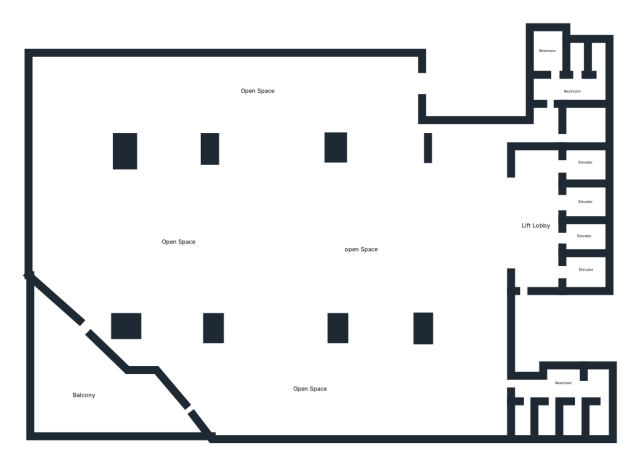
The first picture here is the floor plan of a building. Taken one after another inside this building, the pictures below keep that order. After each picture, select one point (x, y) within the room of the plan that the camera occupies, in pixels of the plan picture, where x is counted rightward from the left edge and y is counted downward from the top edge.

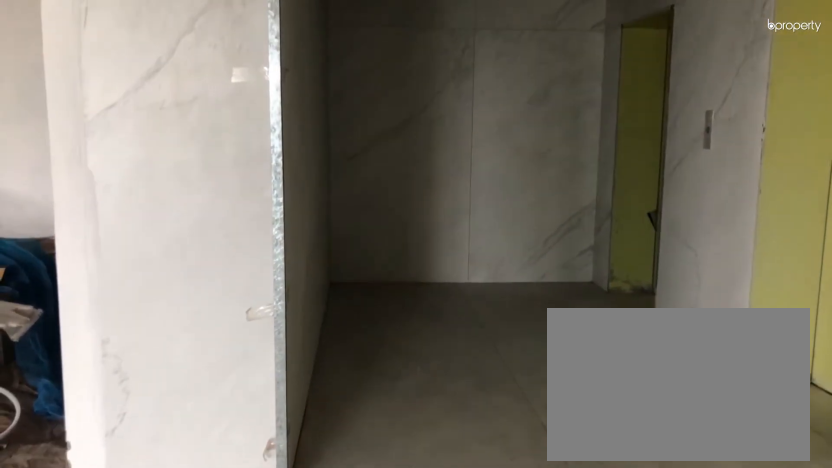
(536, 223)
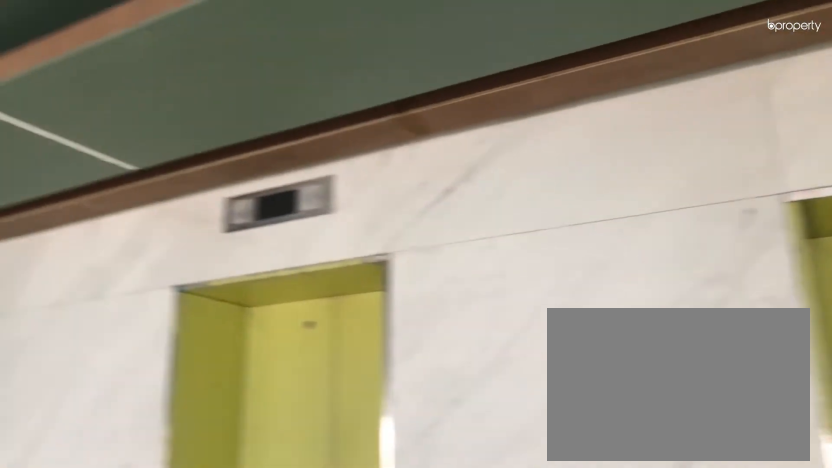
(536, 223)
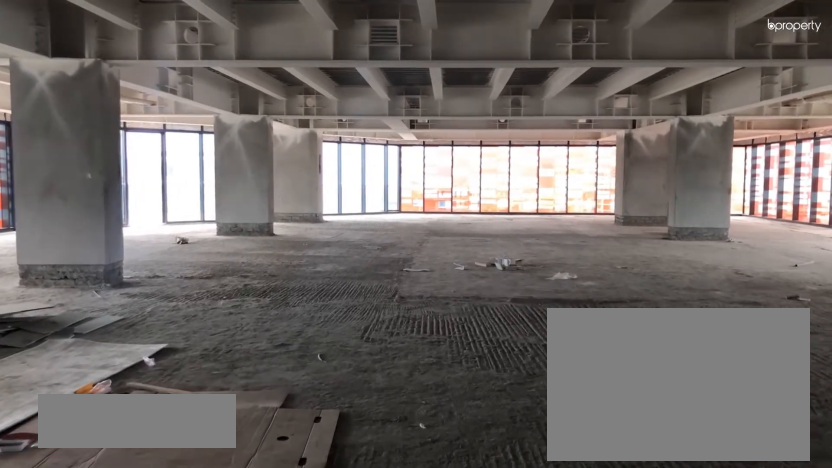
(395, 228)
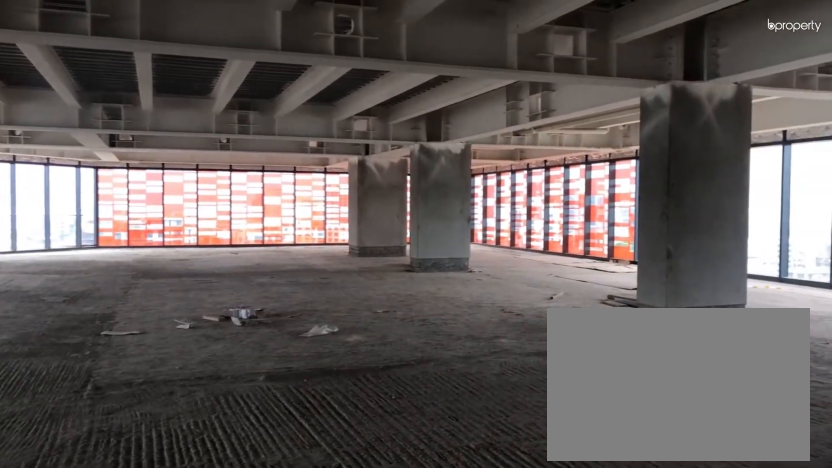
(294, 217)
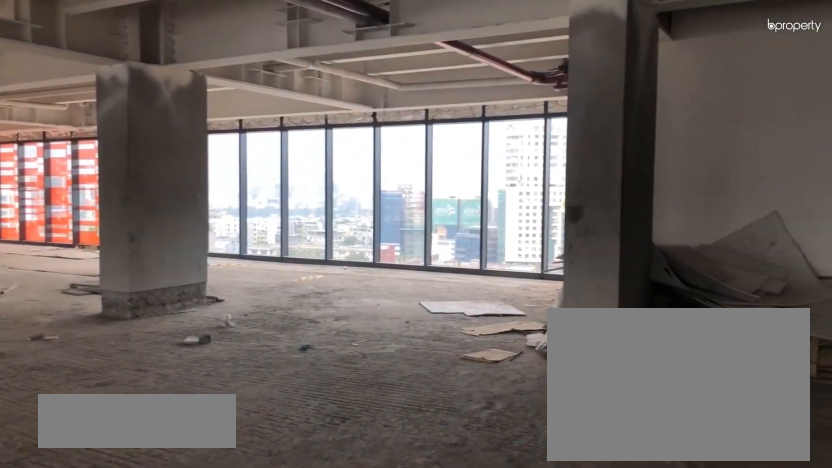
(294, 217)
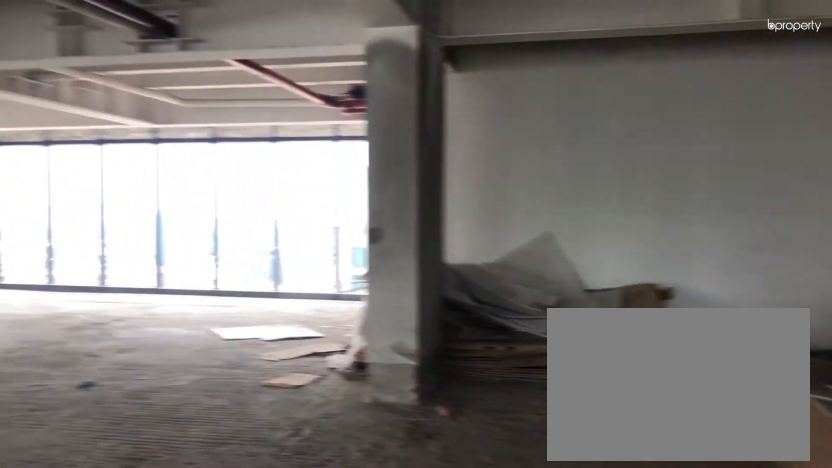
(411, 192)
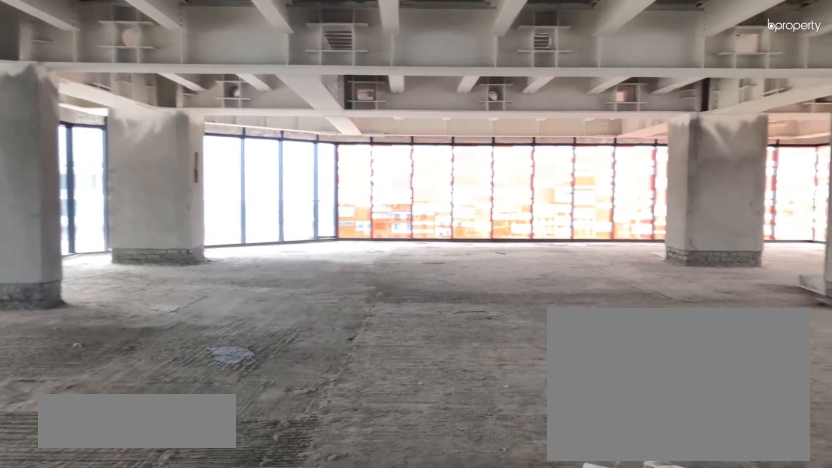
(261, 224)
